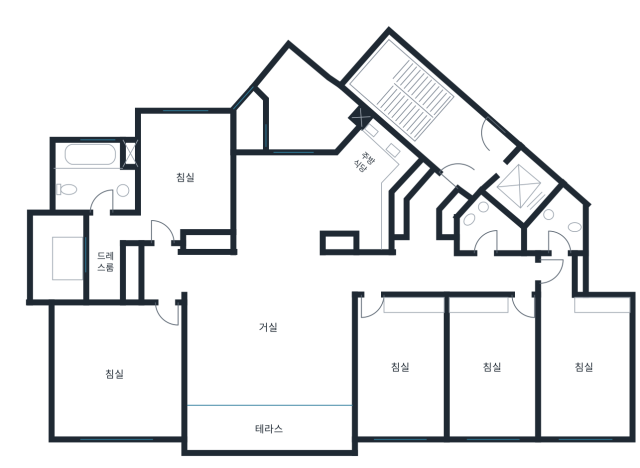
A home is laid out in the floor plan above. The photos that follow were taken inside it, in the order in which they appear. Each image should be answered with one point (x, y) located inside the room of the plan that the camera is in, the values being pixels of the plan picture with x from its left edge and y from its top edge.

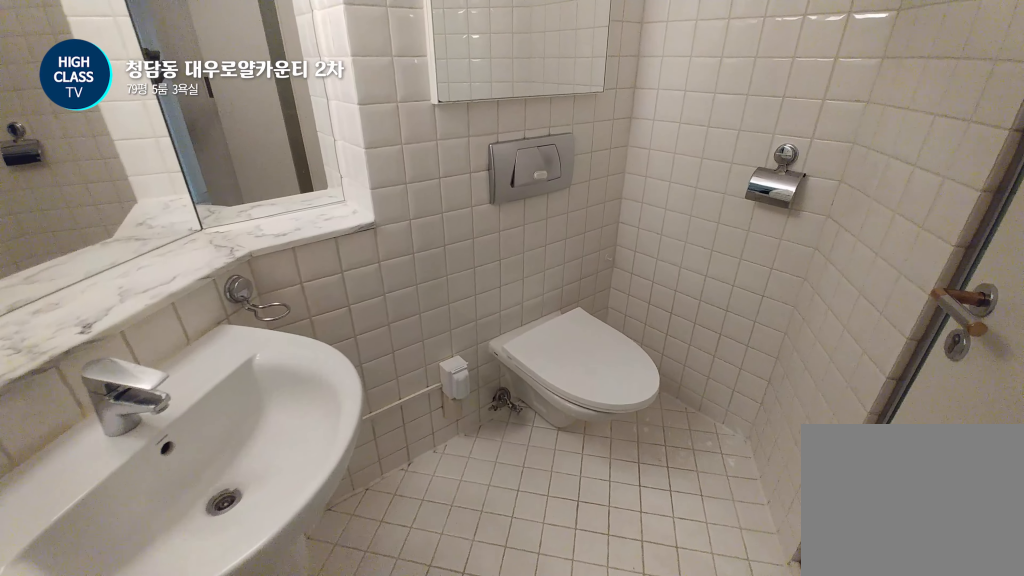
(487, 229)
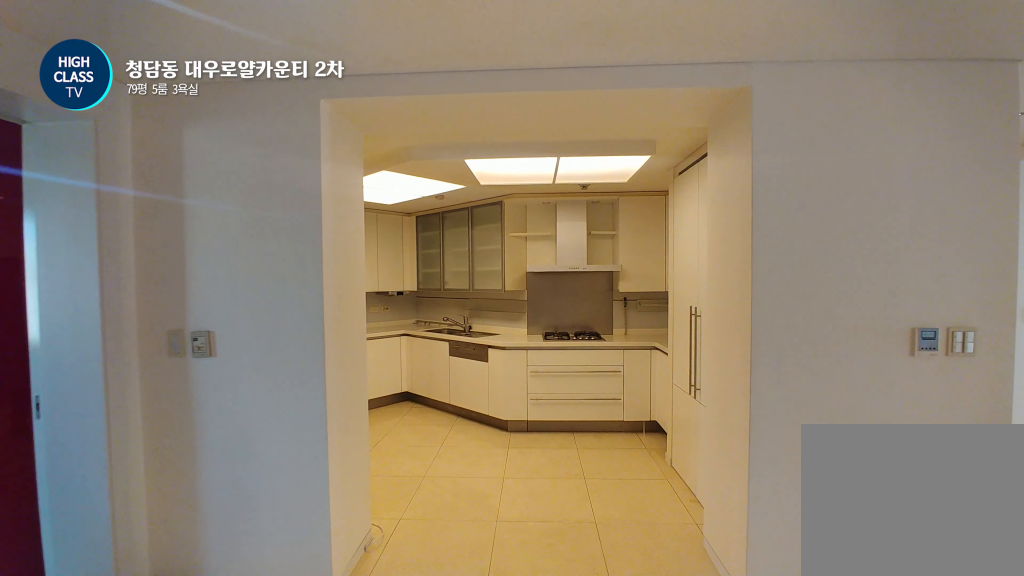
(321, 196)
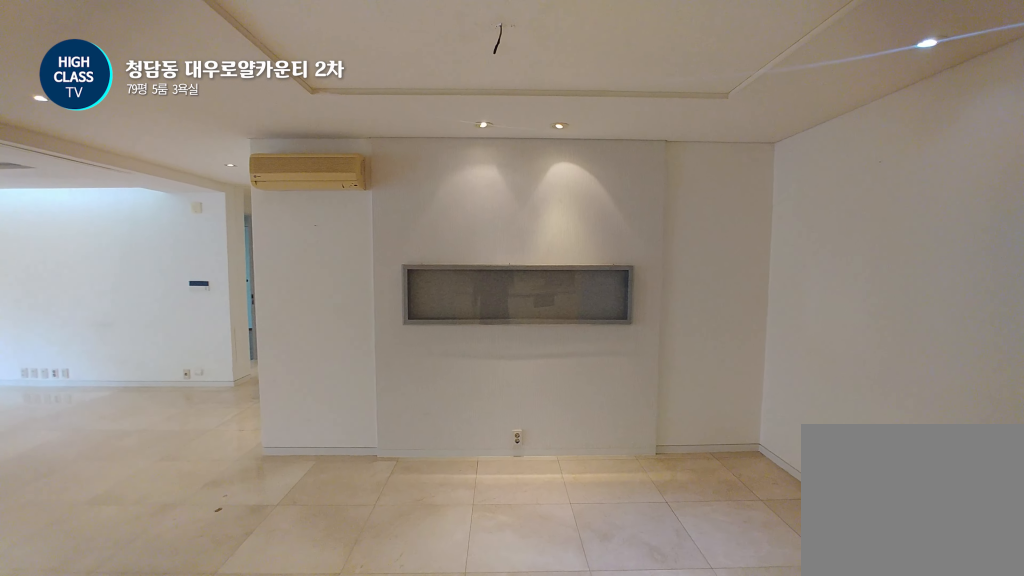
(321, 196)
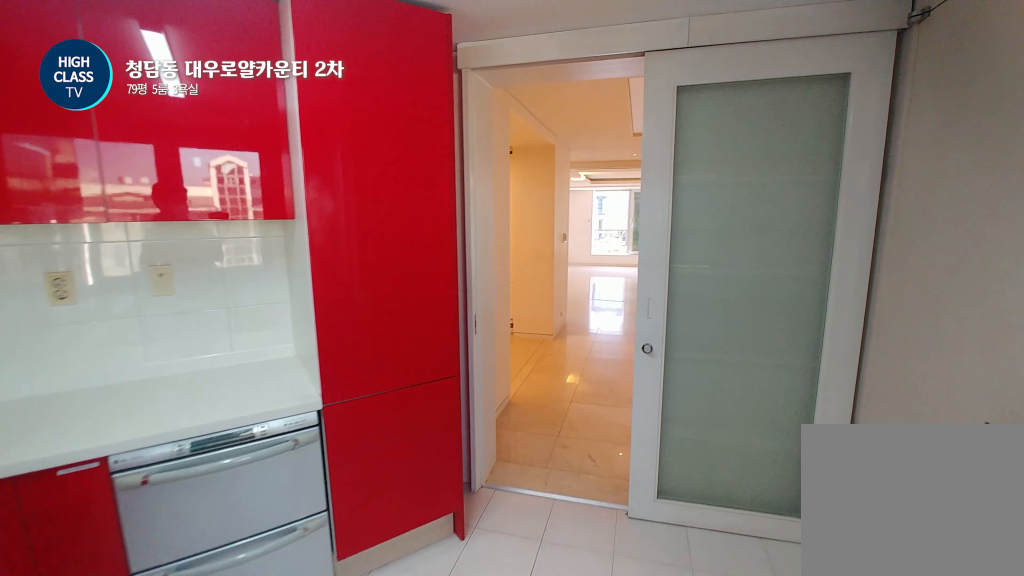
(307, 108)
